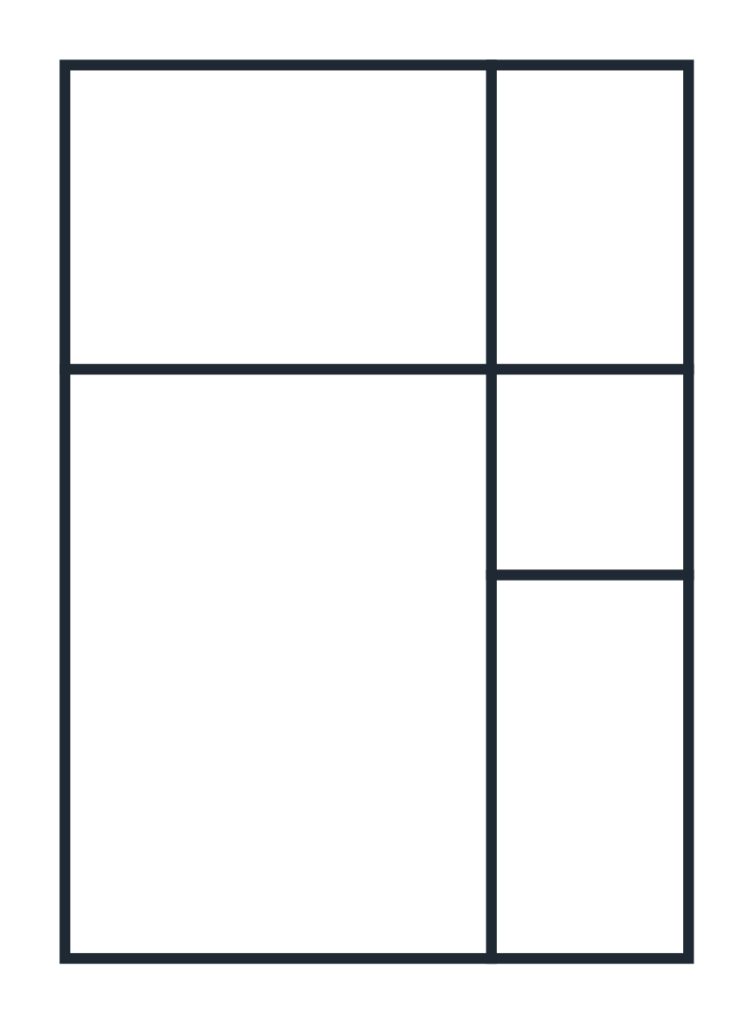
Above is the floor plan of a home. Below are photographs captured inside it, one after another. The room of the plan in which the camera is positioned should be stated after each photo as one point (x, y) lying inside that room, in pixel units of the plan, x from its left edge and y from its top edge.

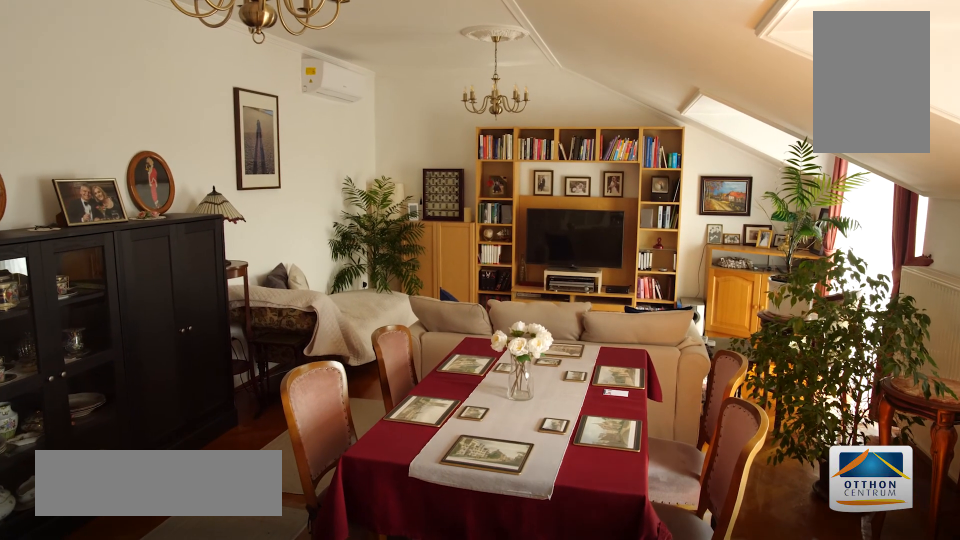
(294, 667)
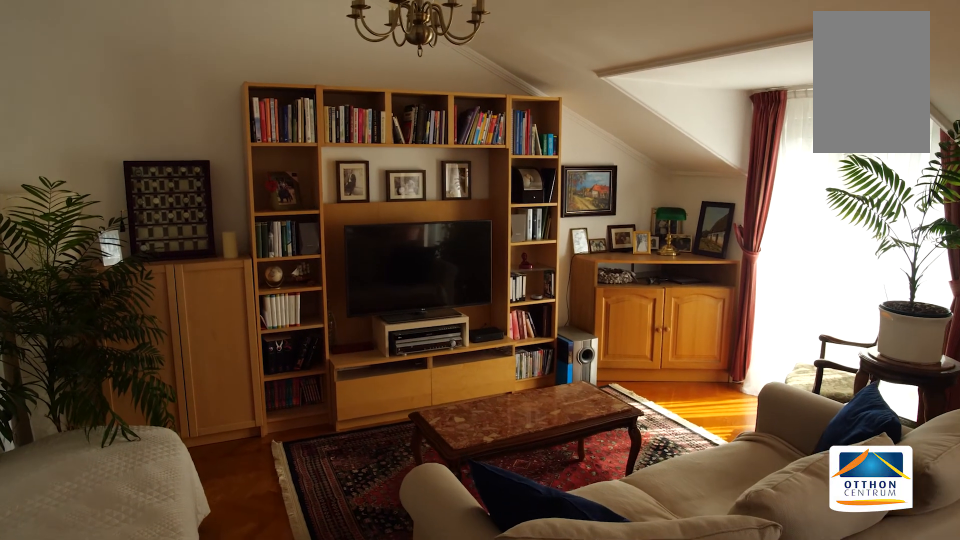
(293, 666)
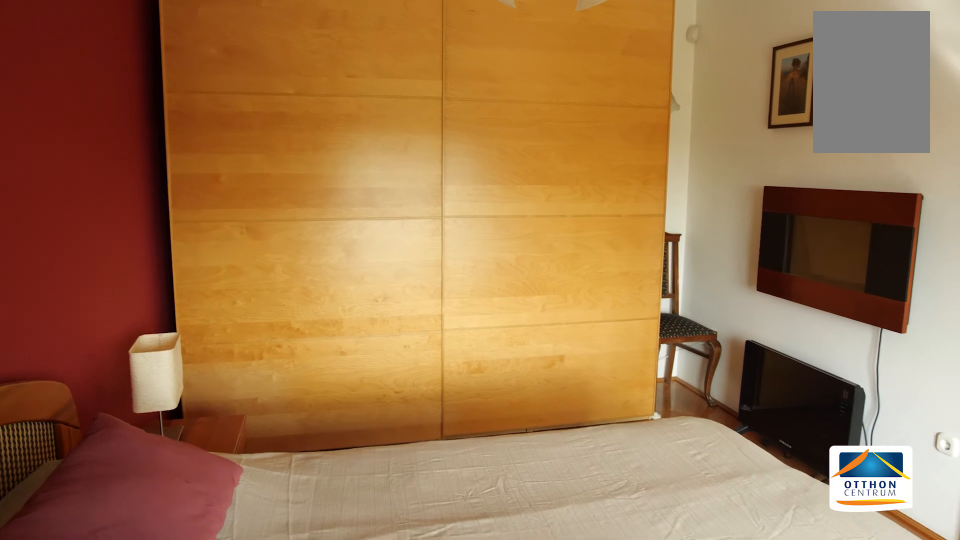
(293, 229)
